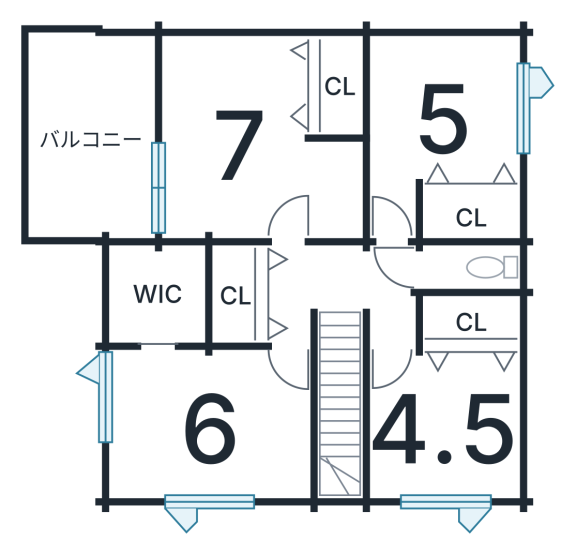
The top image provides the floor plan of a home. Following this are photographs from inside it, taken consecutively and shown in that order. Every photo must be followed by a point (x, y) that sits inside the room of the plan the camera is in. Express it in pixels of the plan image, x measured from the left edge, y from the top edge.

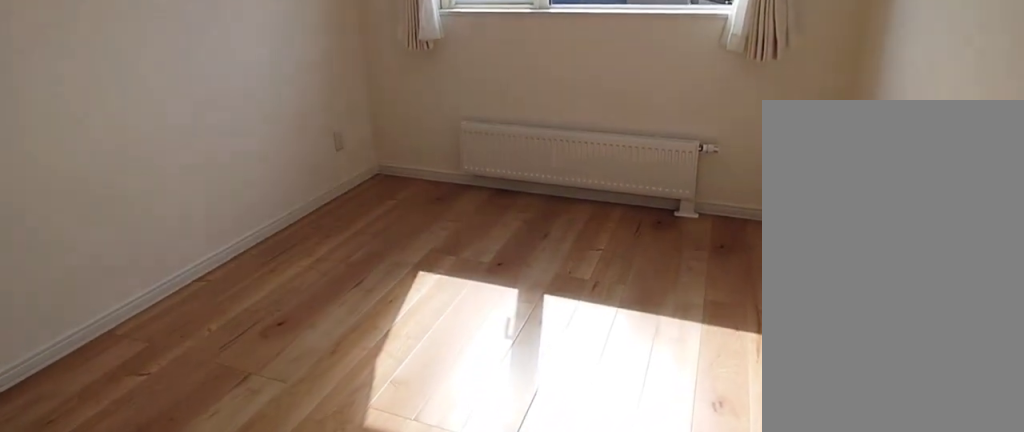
(465, 421)
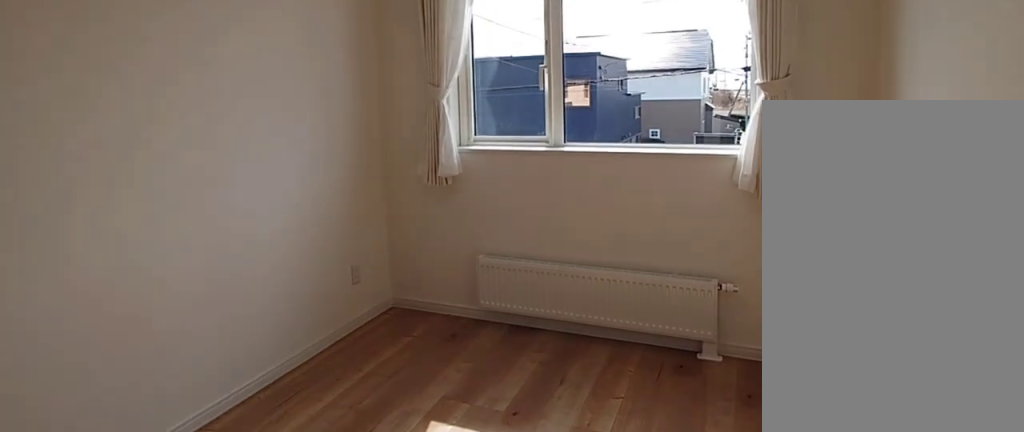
(465, 421)
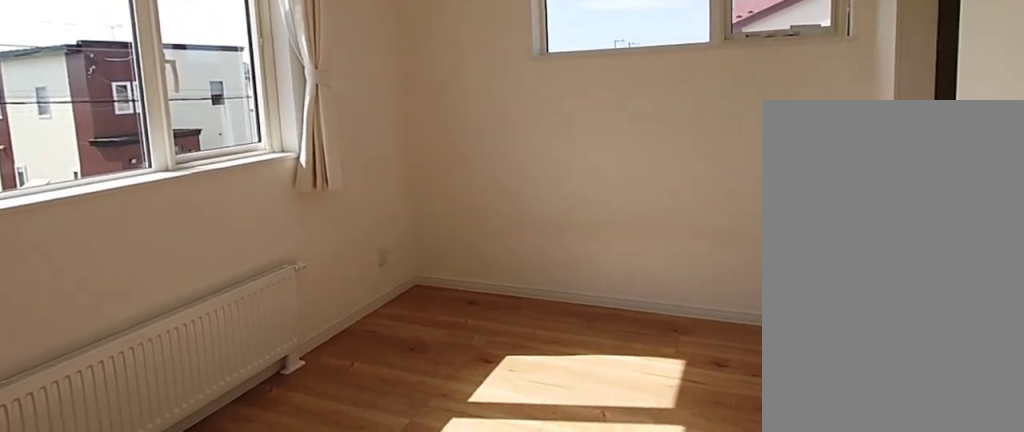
(207, 419)
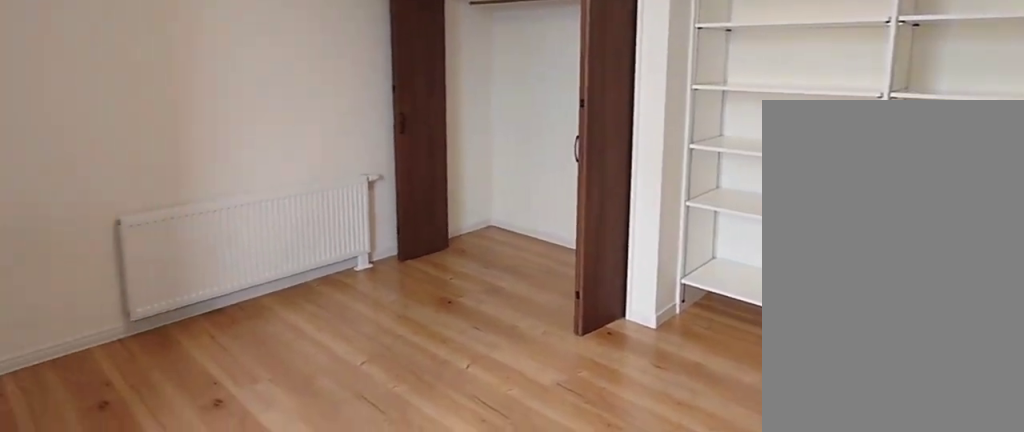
(240, 144)
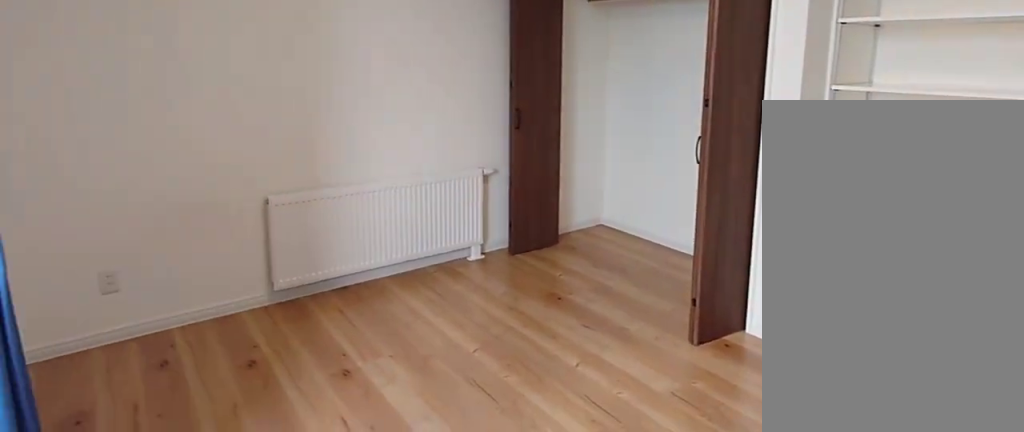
(240, 144)
